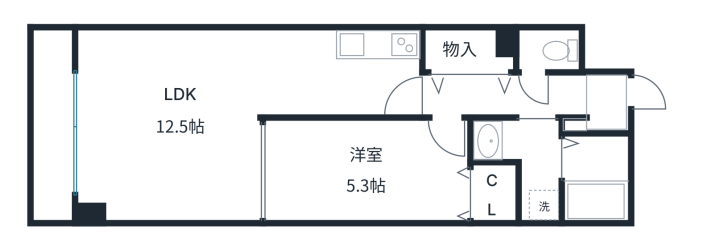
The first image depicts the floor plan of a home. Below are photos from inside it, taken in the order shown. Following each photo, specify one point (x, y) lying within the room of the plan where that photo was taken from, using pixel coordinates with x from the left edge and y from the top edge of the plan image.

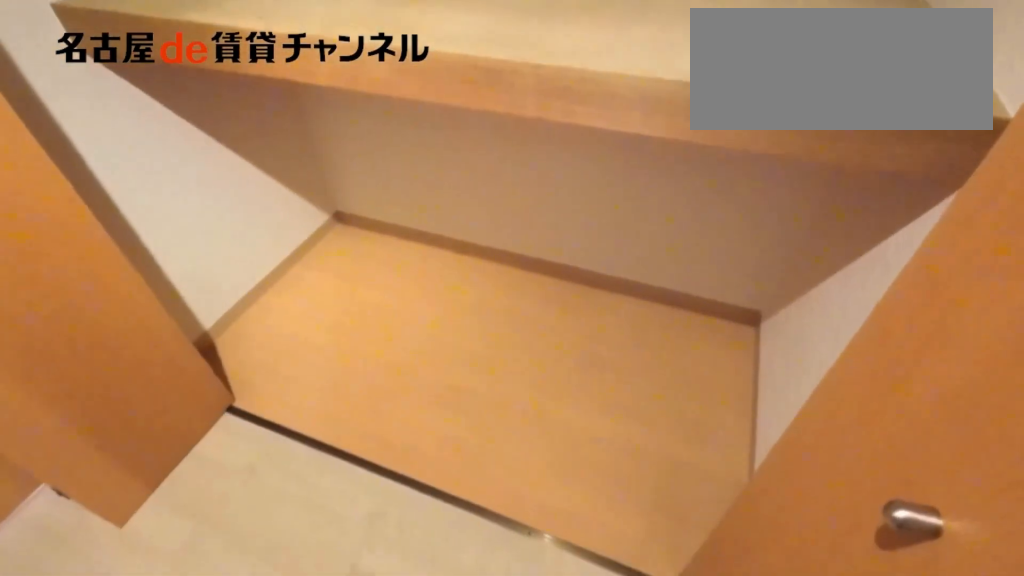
(465, 51)
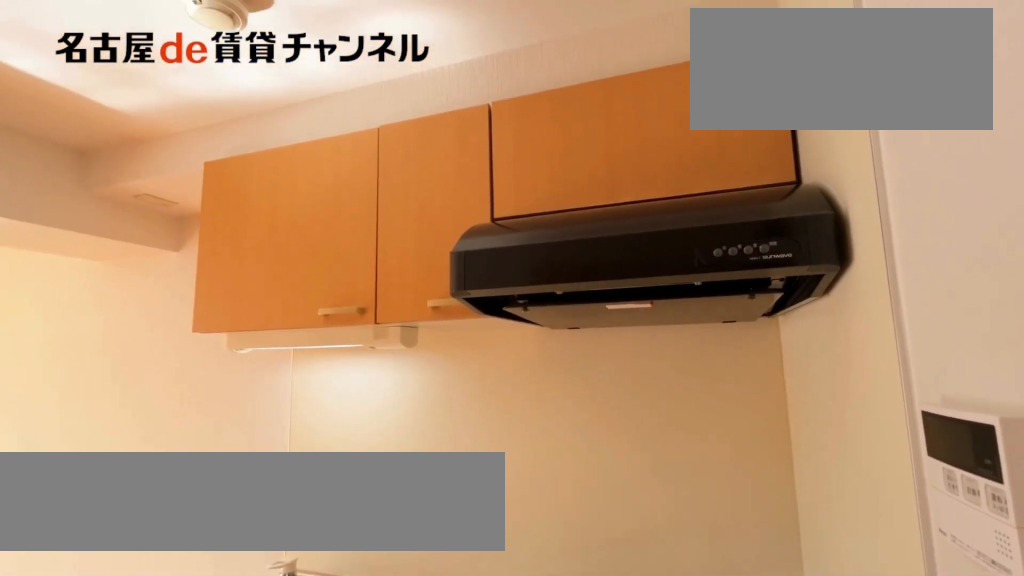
(378, 46)
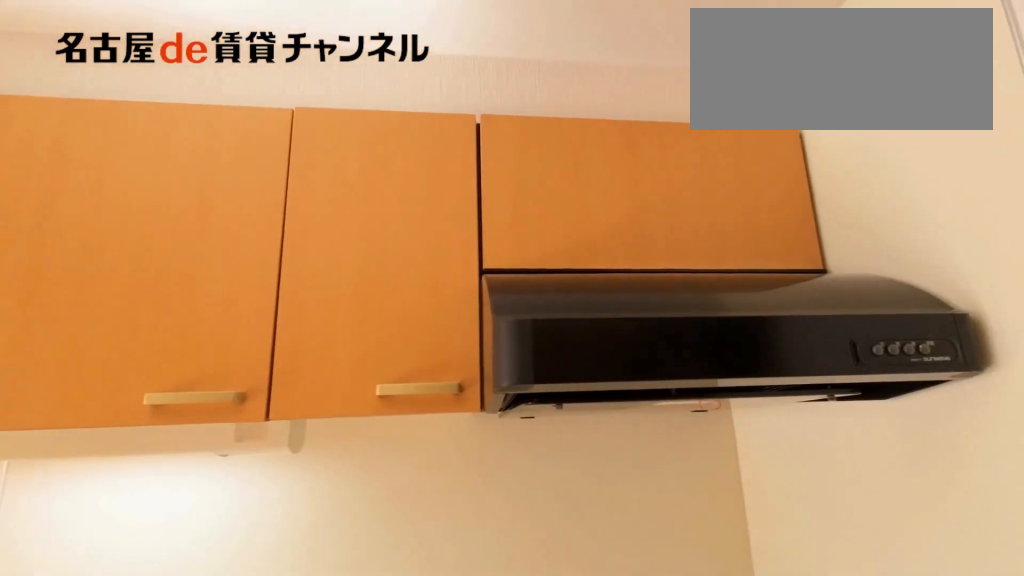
(378, 46)
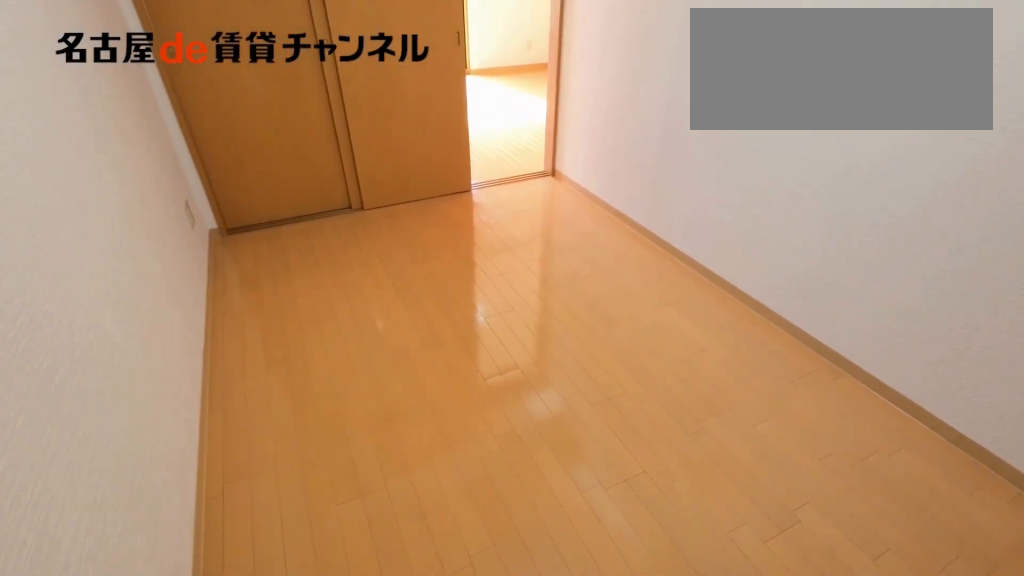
(366, 171)
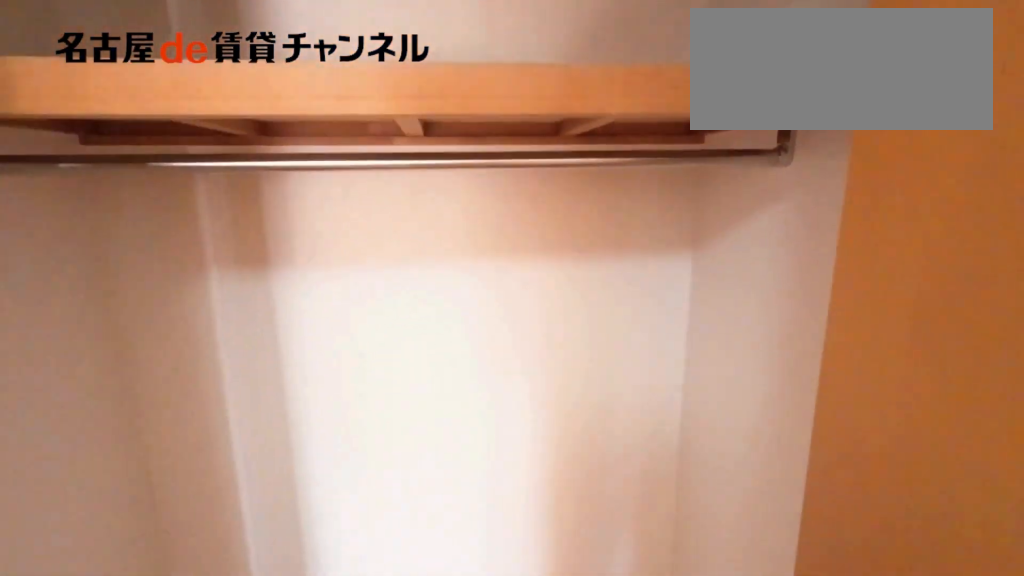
(491, 194)
